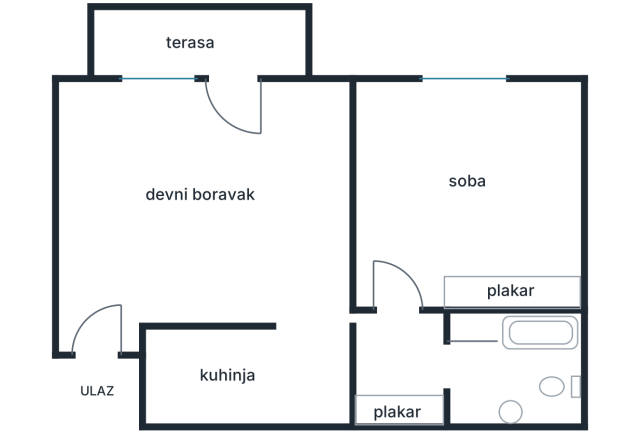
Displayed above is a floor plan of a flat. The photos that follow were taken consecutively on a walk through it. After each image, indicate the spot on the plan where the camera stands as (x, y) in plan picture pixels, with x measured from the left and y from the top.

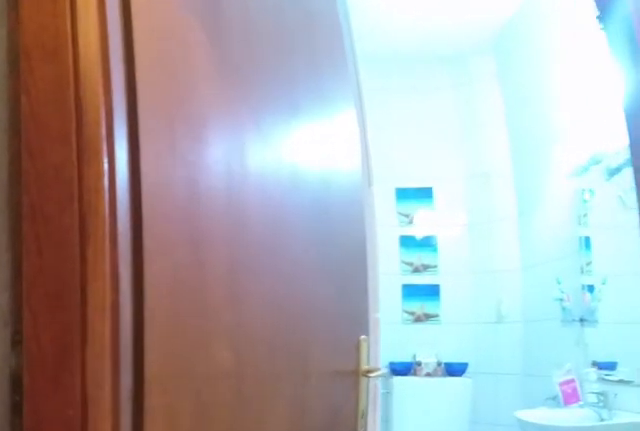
(377, 350)
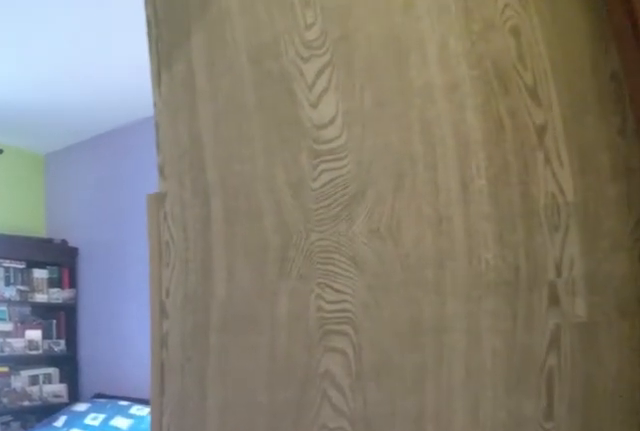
(386, 337)
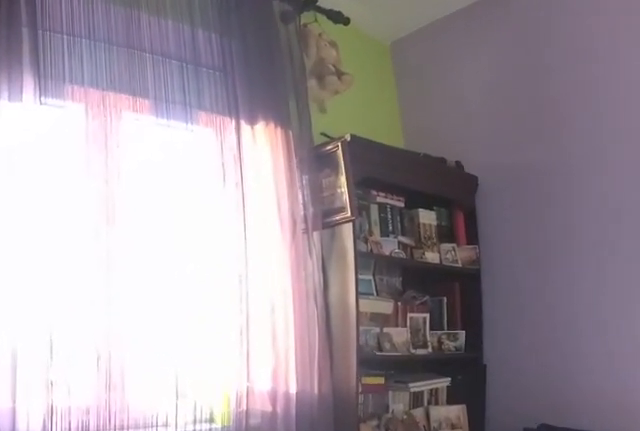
(383, 217)
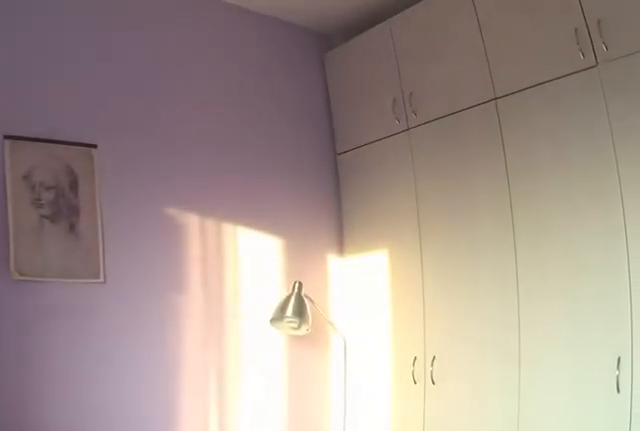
(420, 134)
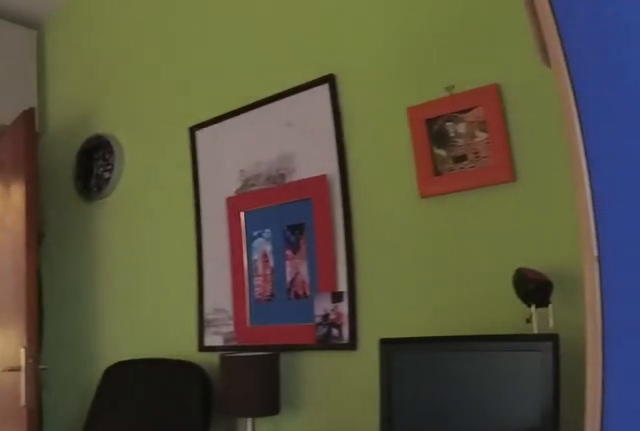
(417, 136)
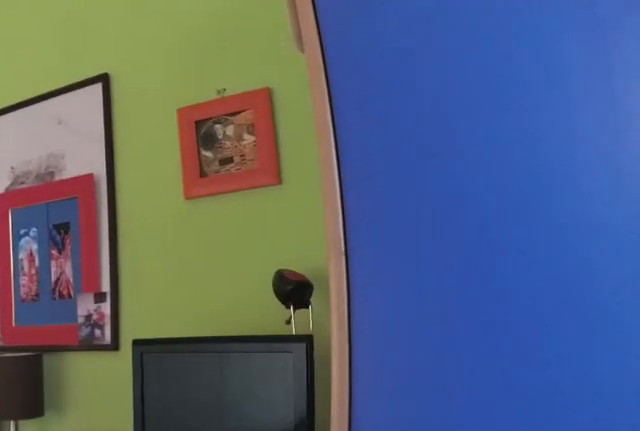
(419, 142)
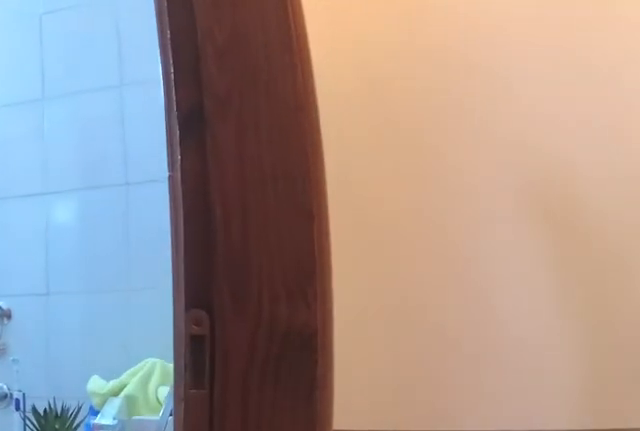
(415, 332)
